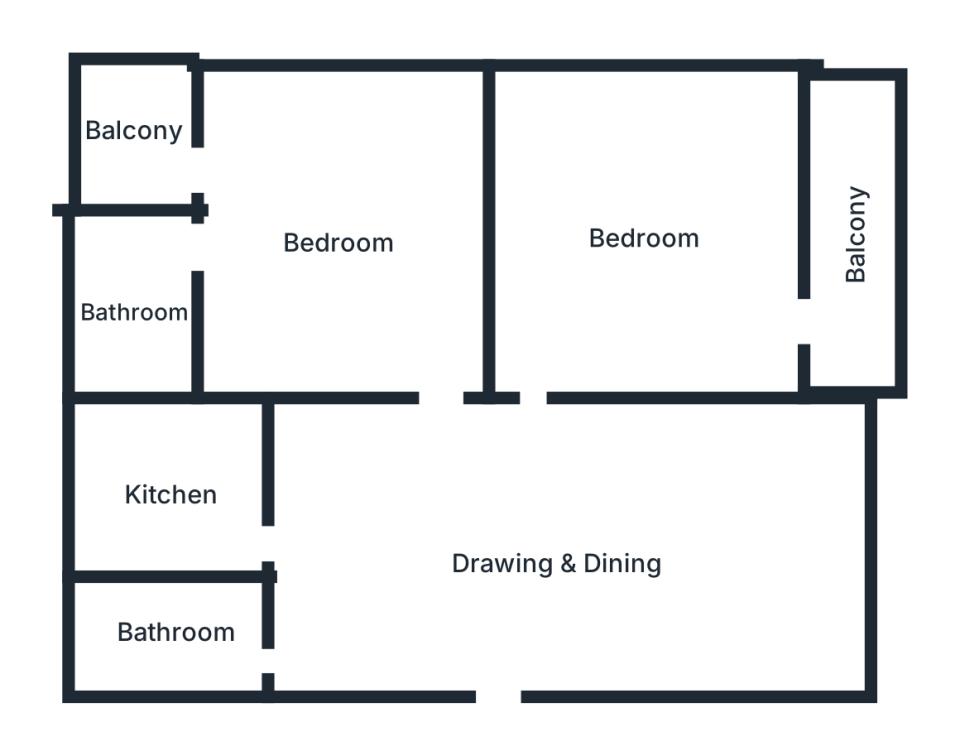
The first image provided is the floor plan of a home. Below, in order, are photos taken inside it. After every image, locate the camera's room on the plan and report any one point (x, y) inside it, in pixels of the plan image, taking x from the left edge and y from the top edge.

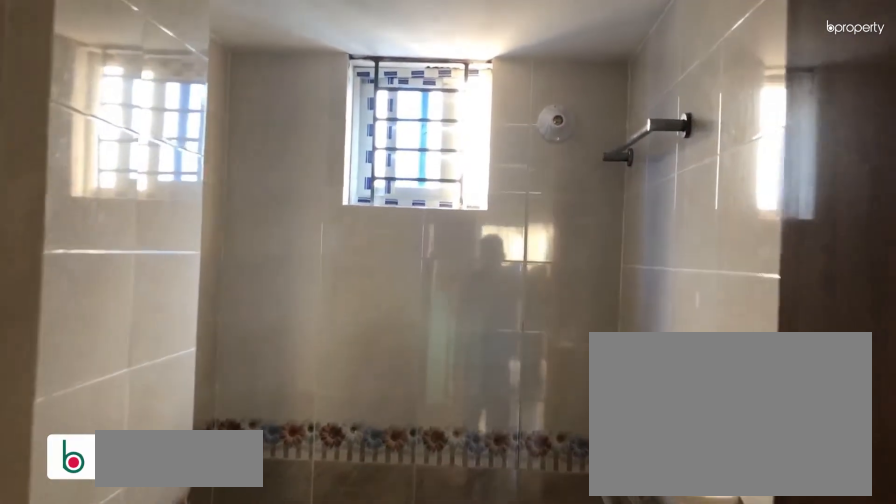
(177, 641)
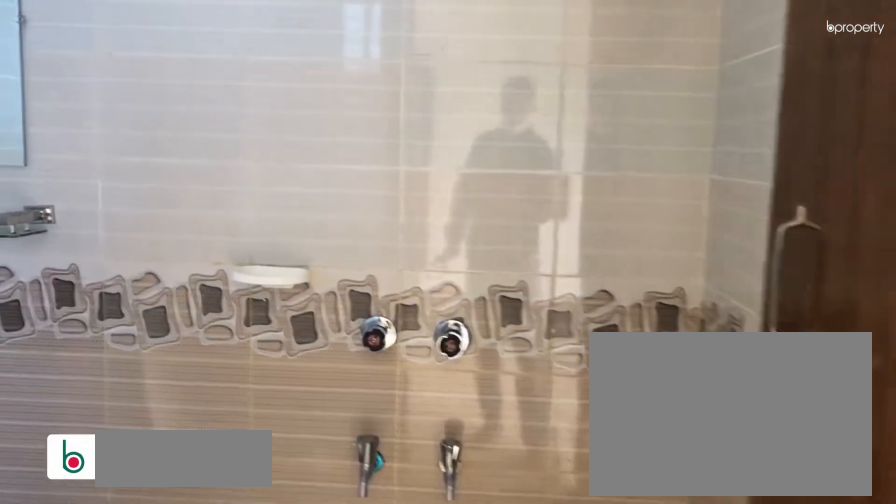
(130, 298)
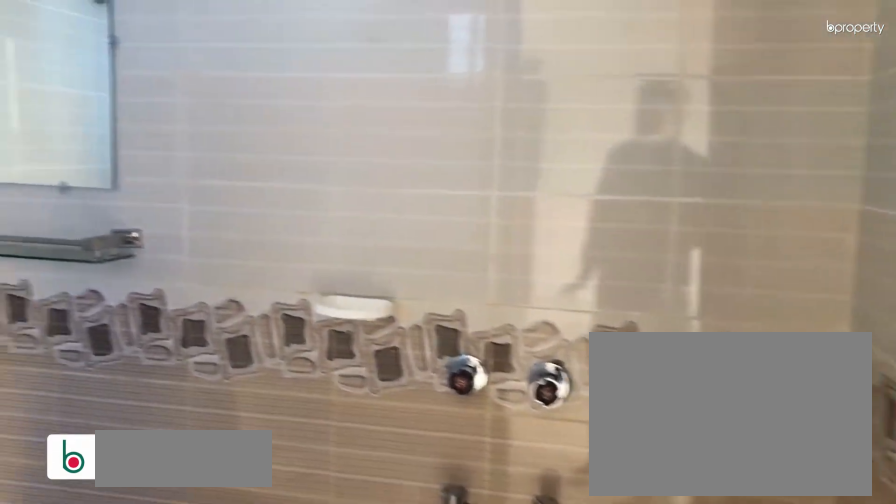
(130, 298)
